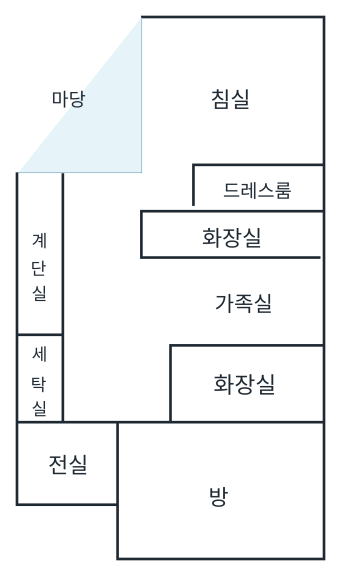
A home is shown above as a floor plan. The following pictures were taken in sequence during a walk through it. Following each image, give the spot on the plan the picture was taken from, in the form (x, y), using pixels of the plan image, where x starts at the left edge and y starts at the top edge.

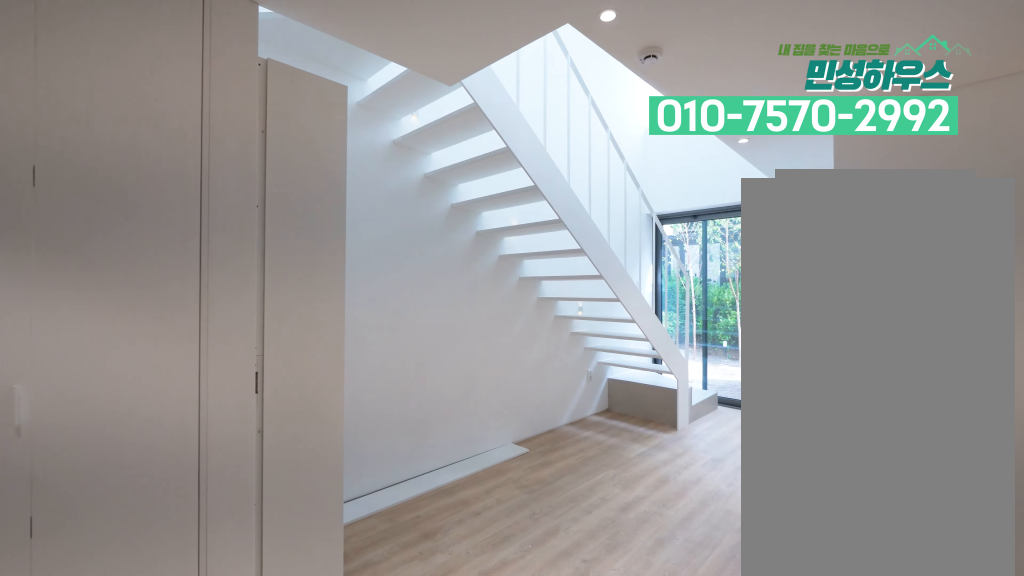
(120, 398)
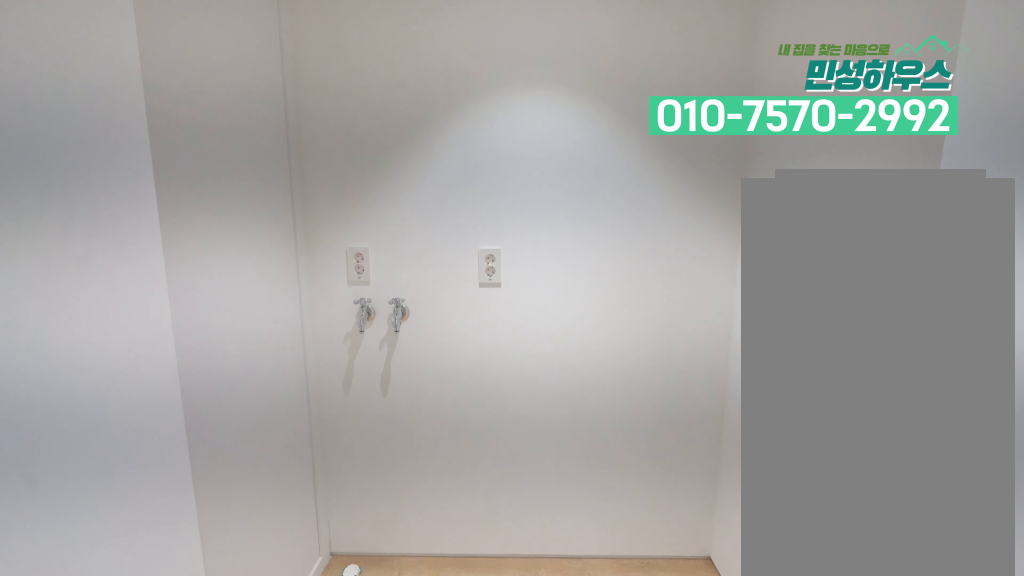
(72, 401)
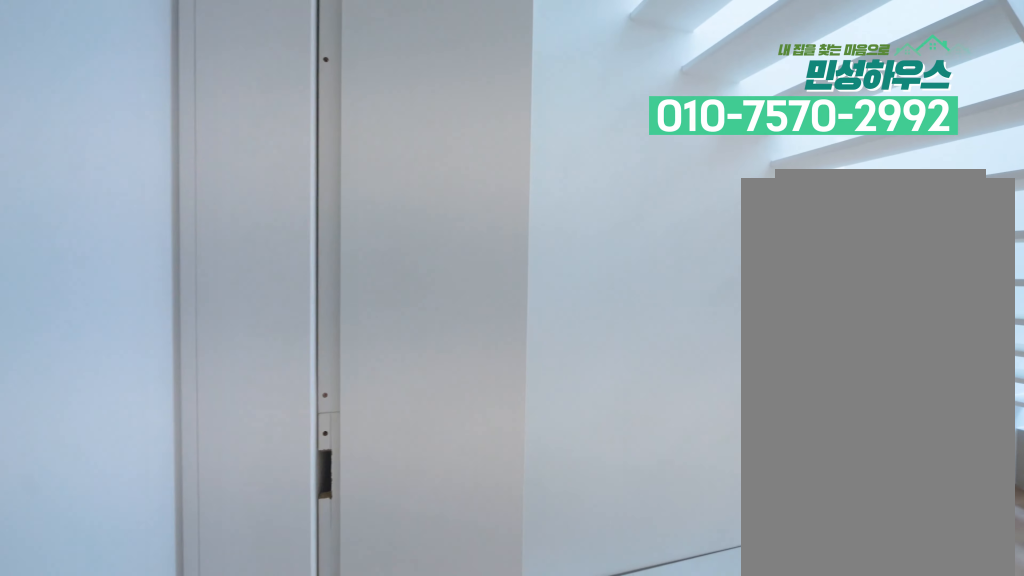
(75, 398)
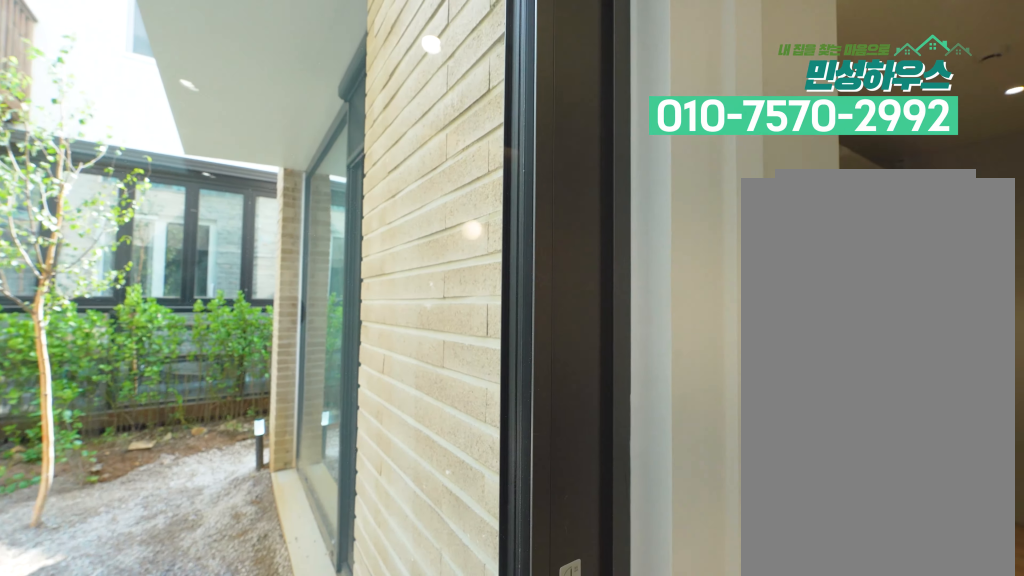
(114, 198)
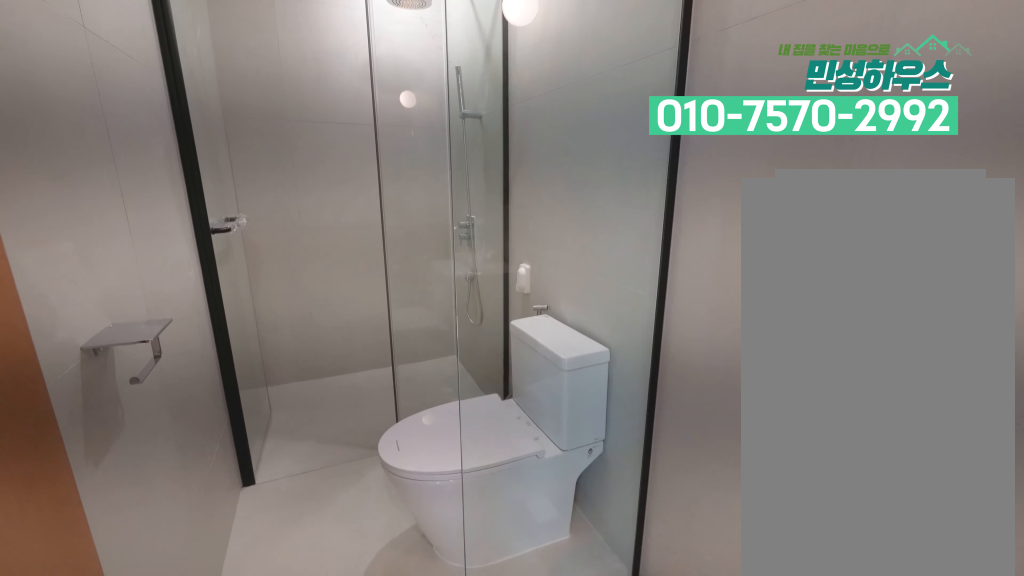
(178, 241)
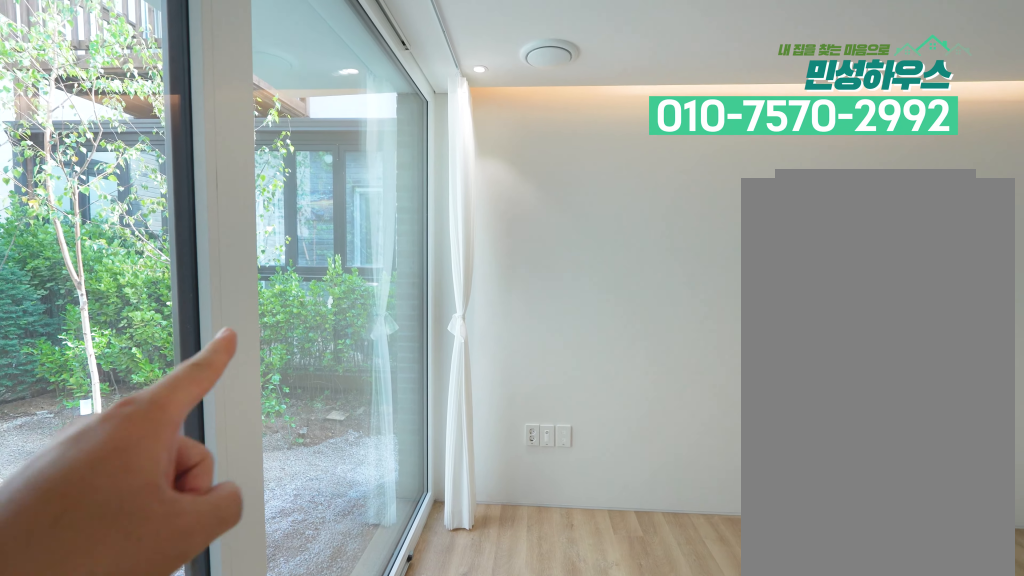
(174, 156)
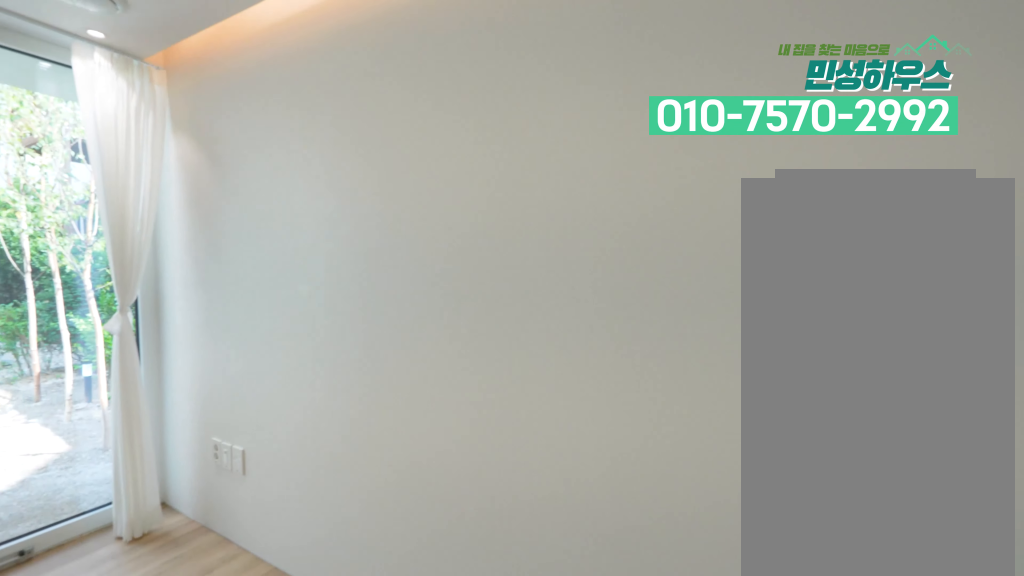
(303, 67)
